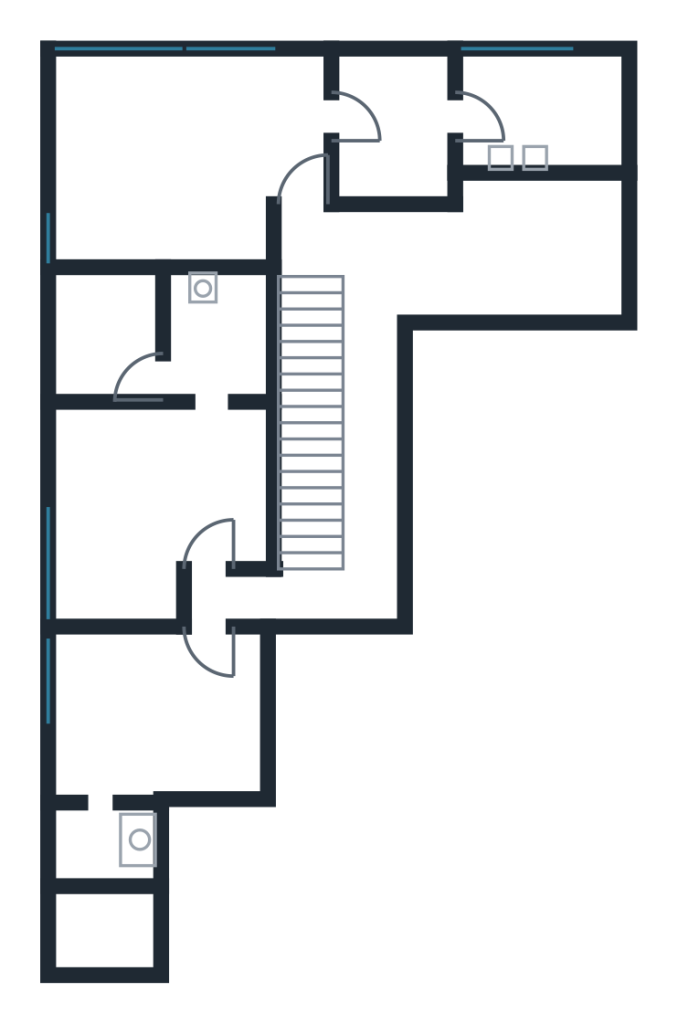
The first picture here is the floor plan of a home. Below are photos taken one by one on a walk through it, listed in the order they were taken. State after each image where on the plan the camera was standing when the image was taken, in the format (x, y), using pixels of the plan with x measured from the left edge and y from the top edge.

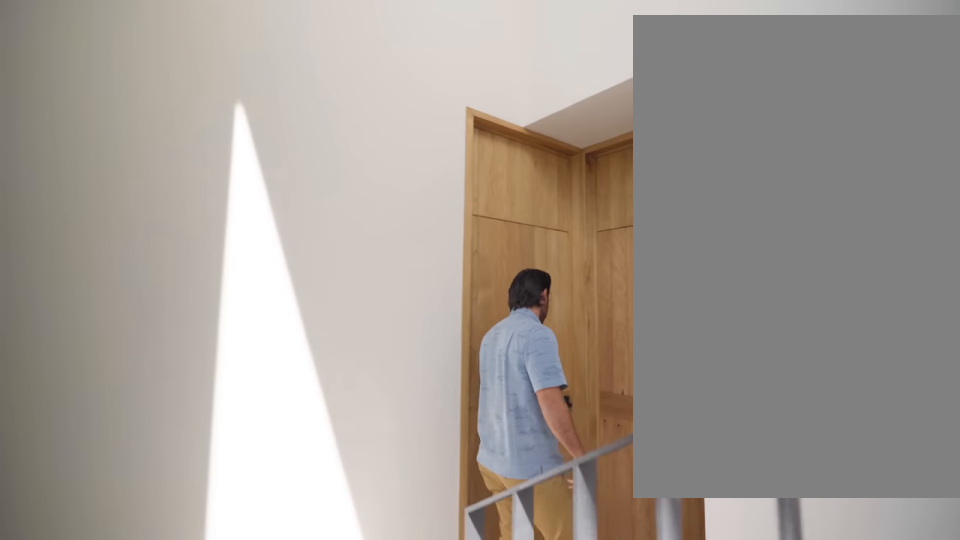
(360, 572)
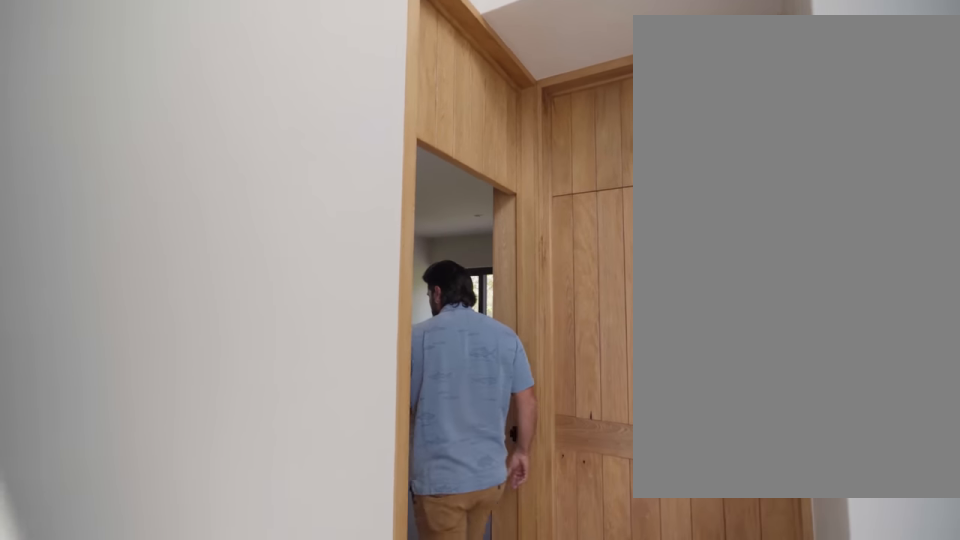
(321, 596)
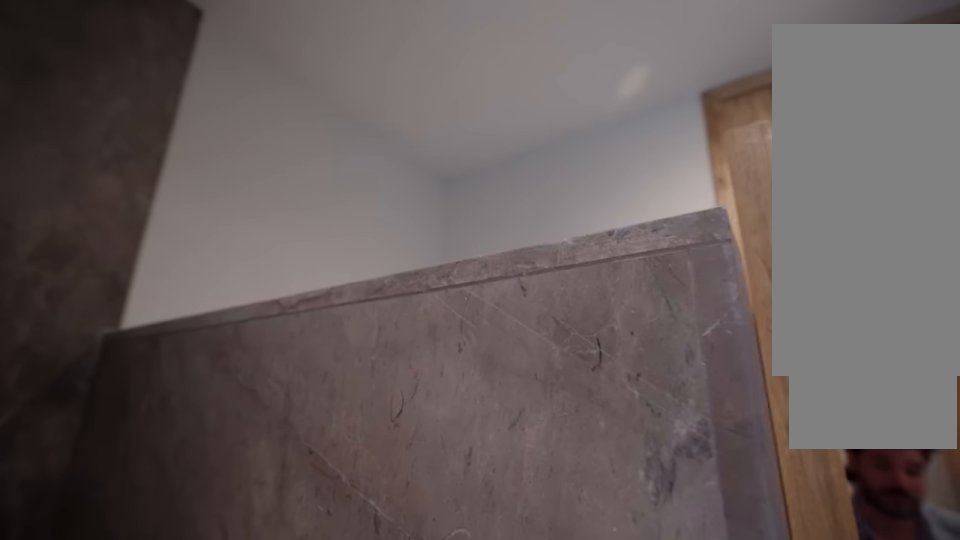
(82, 360)
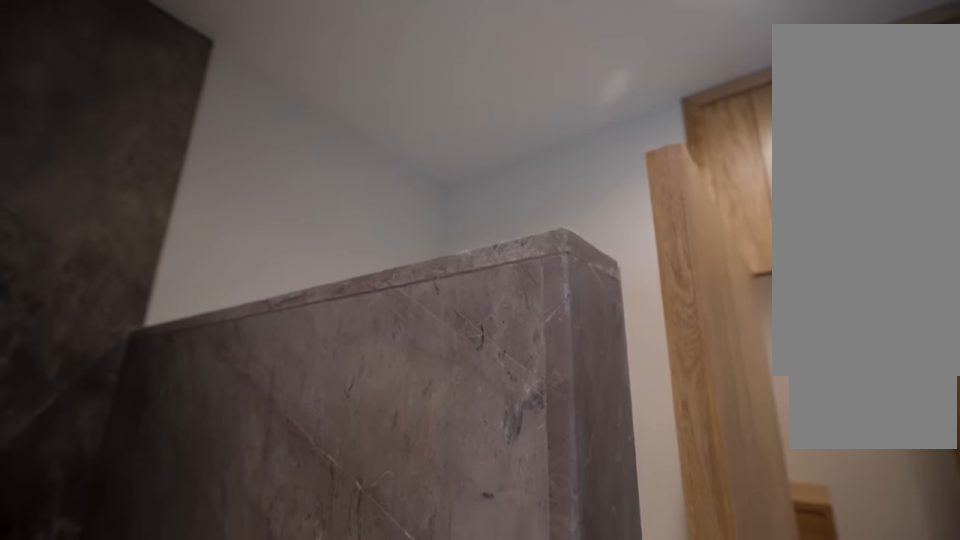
(86, 357)
